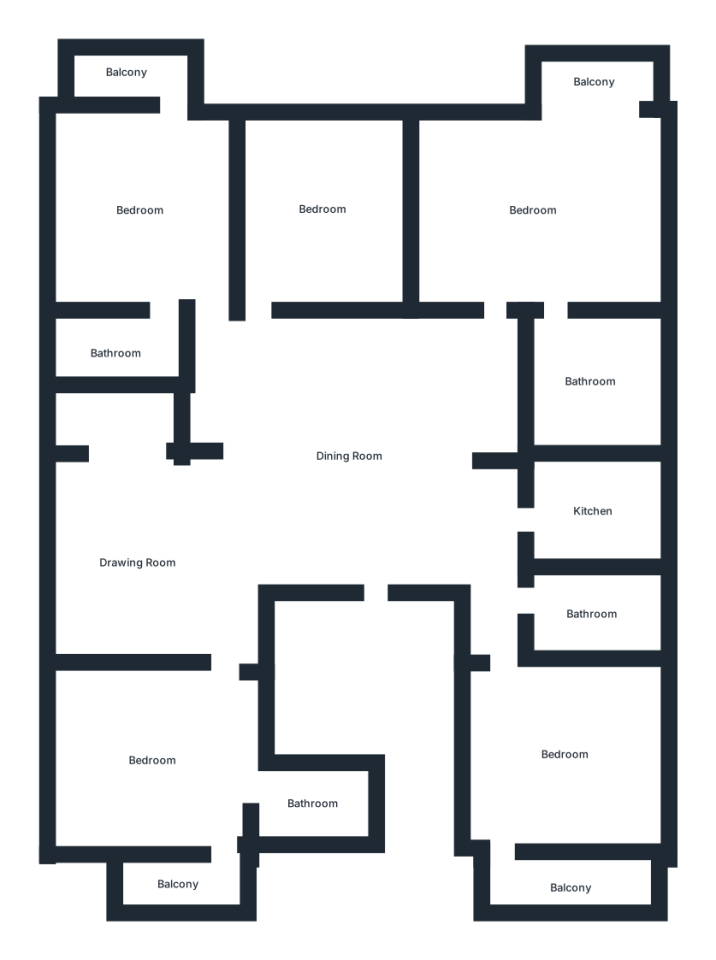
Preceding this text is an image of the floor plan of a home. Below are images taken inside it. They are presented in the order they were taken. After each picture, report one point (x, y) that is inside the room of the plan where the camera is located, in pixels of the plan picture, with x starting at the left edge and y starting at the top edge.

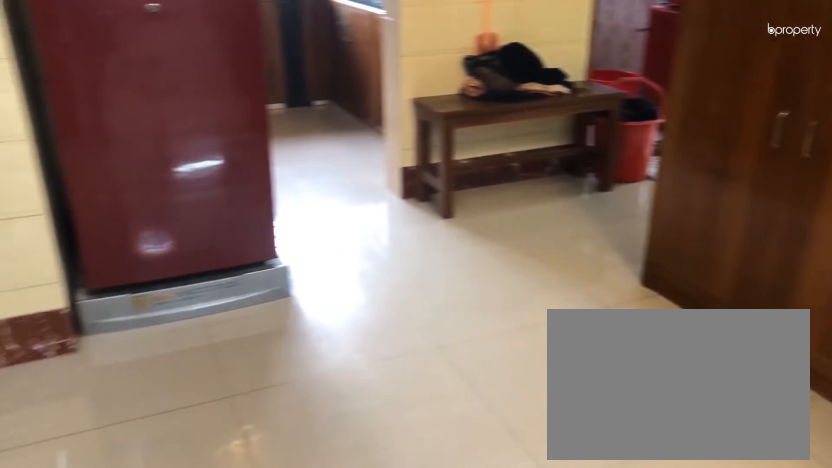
(355, 455)
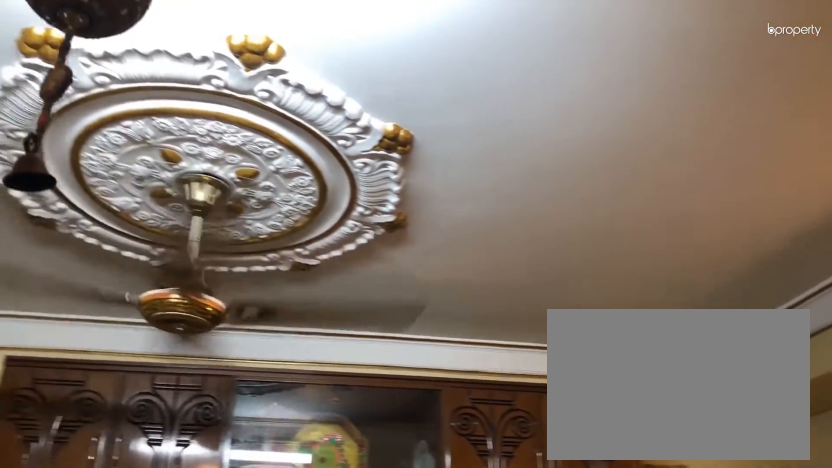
(354, 454)
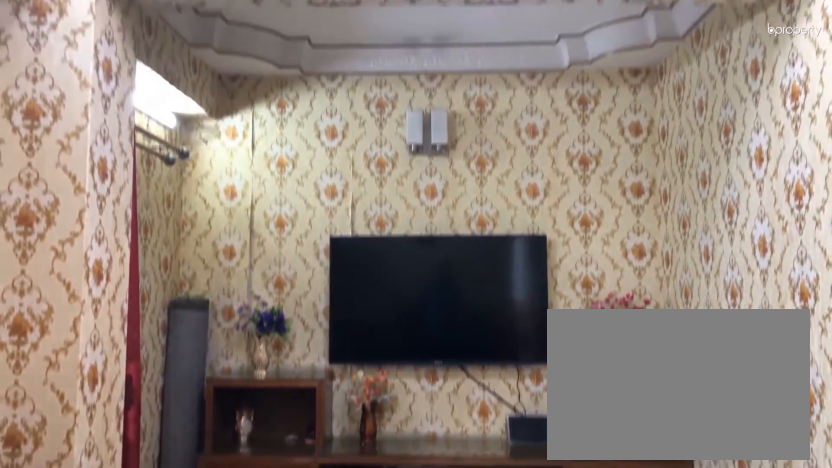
(140, 562)
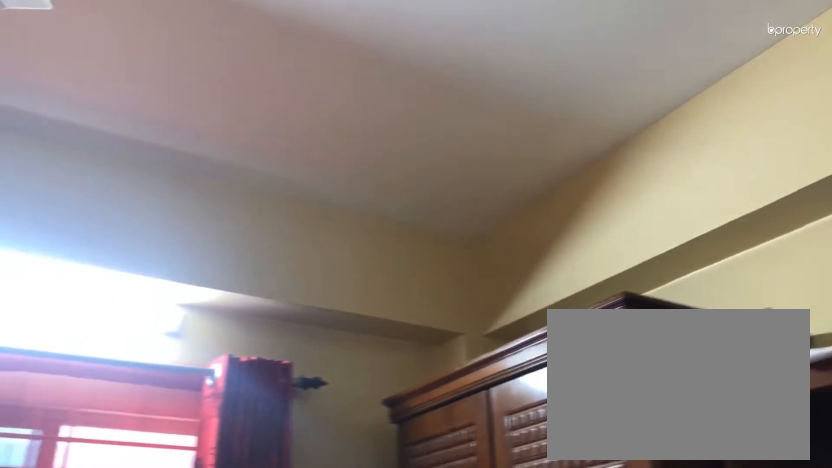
(145, 757)
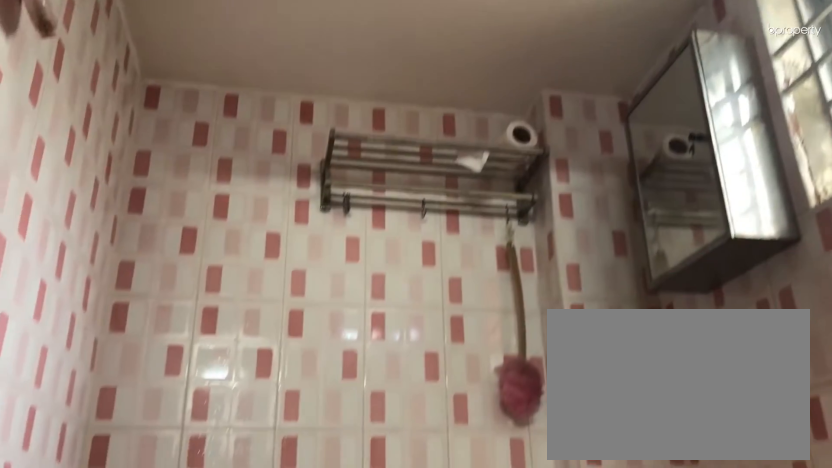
(321, 804)
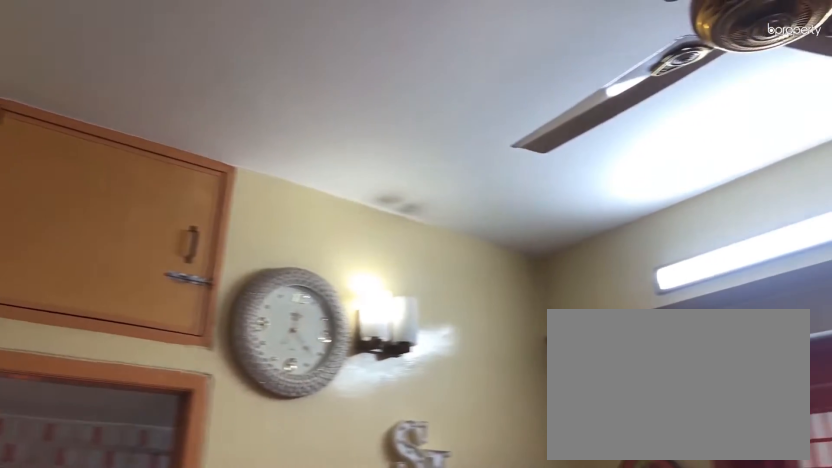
(139, 206)
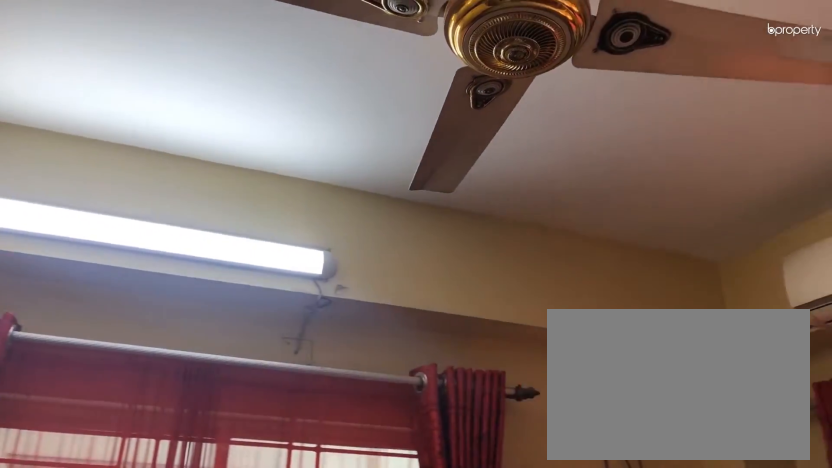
(139, 206)
